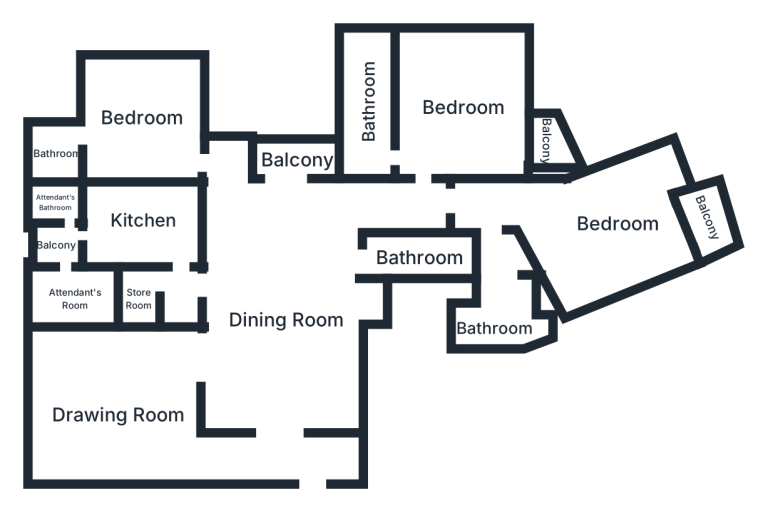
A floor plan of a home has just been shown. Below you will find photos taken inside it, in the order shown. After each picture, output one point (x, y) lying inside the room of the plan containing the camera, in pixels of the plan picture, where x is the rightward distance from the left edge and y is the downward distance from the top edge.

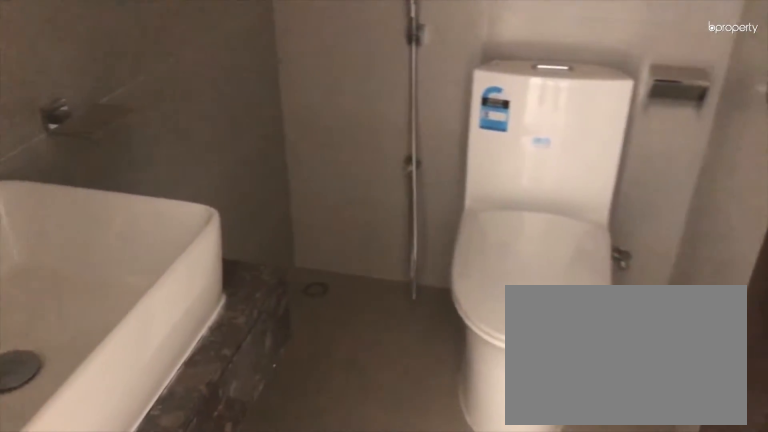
(419, 258)
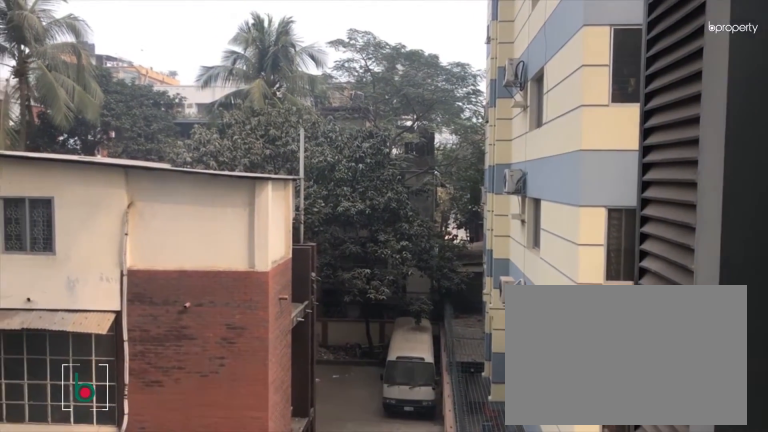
(298, 161)
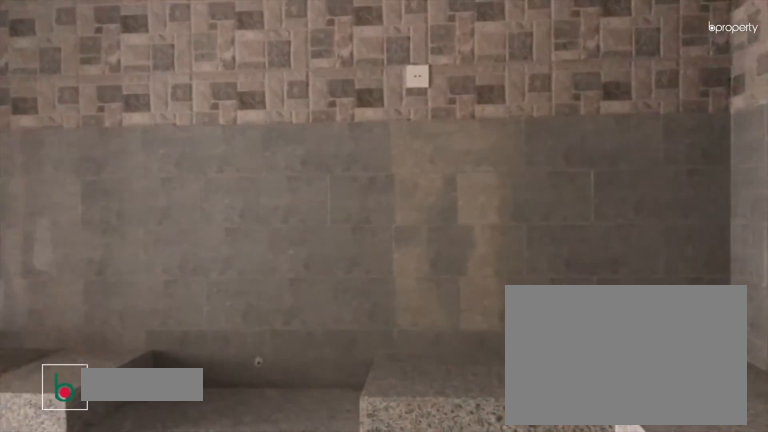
(142, 223)
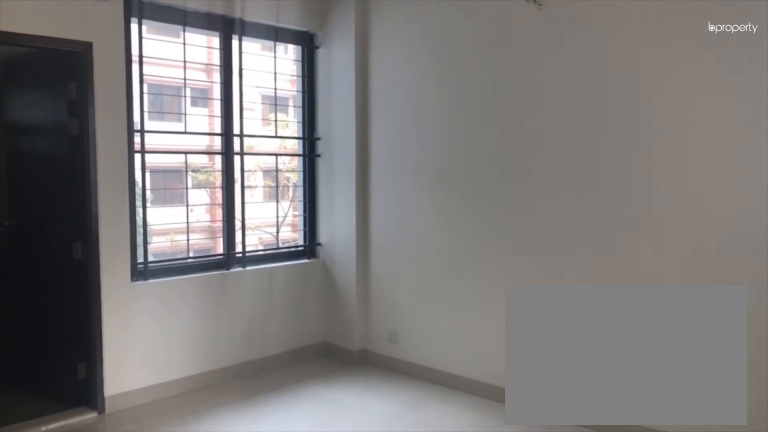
(140, 120)
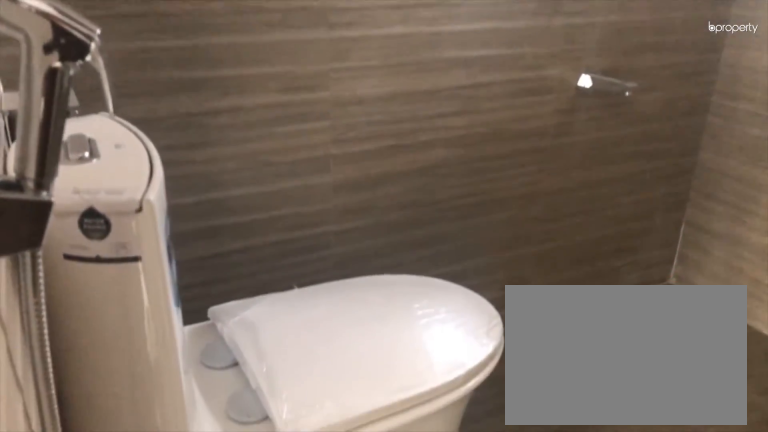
(62, 154)
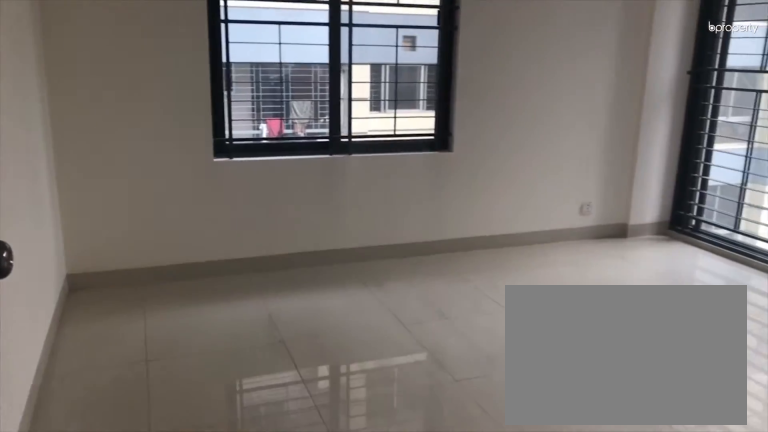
(463, 110)
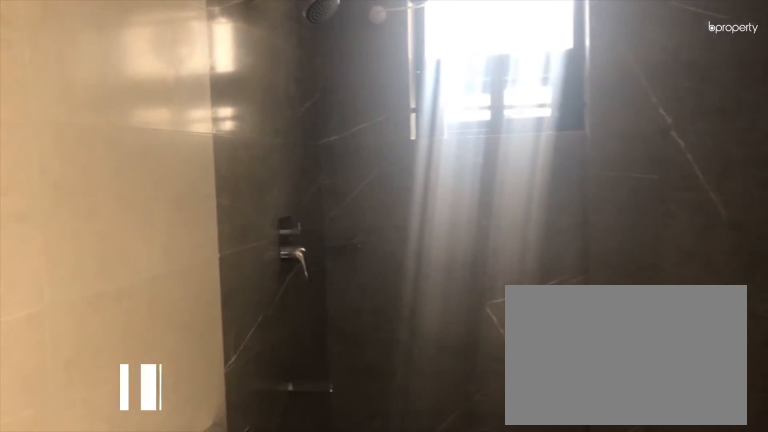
(369, 99)
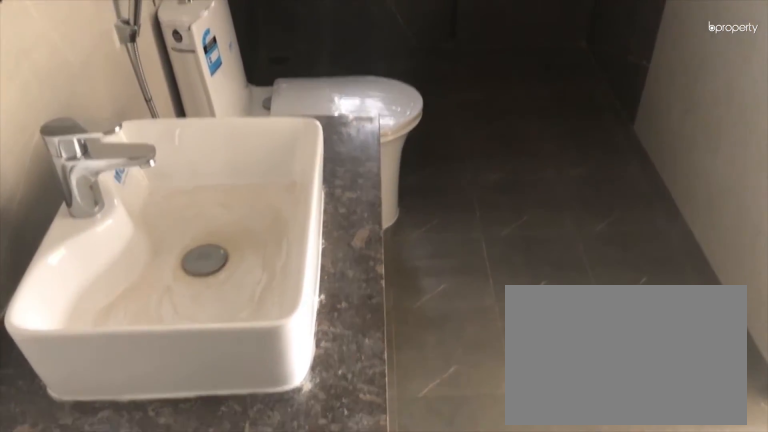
(369, 99)
